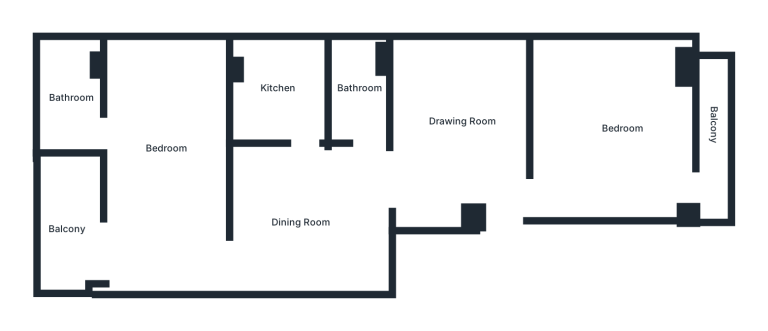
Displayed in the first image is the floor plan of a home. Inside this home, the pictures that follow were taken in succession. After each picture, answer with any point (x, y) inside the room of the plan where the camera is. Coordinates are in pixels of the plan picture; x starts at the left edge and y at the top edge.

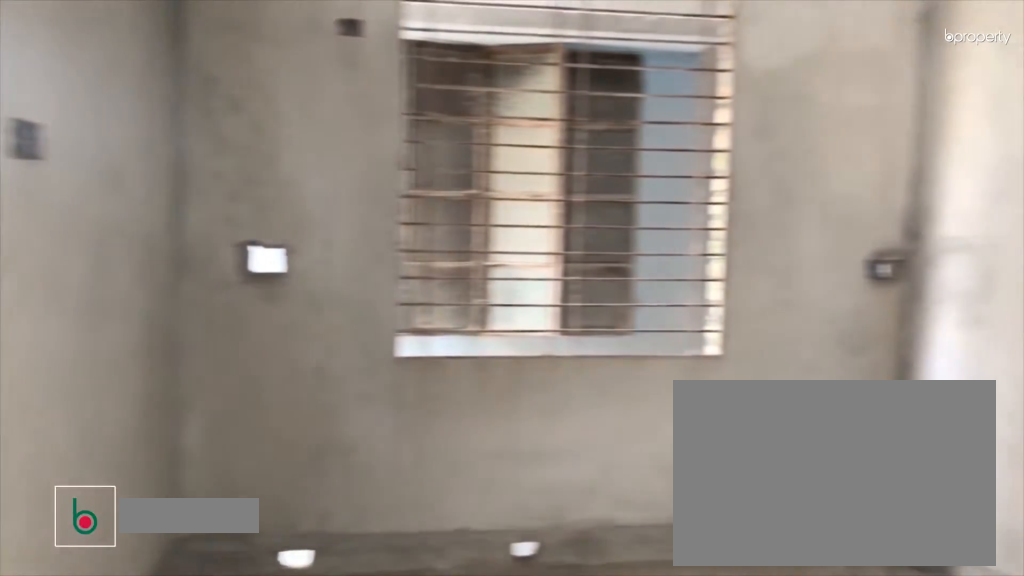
(163, 153)
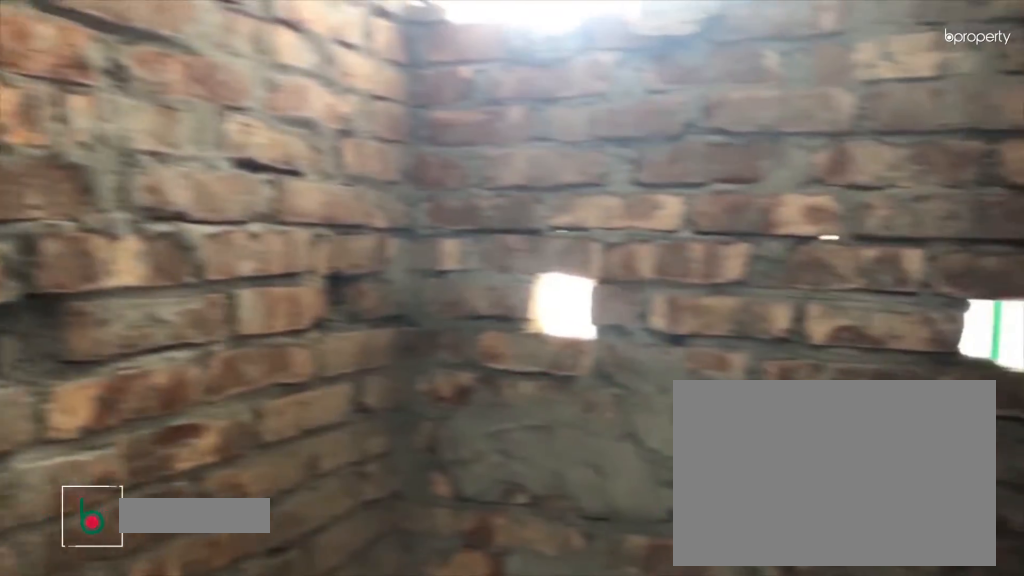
(71, 96)
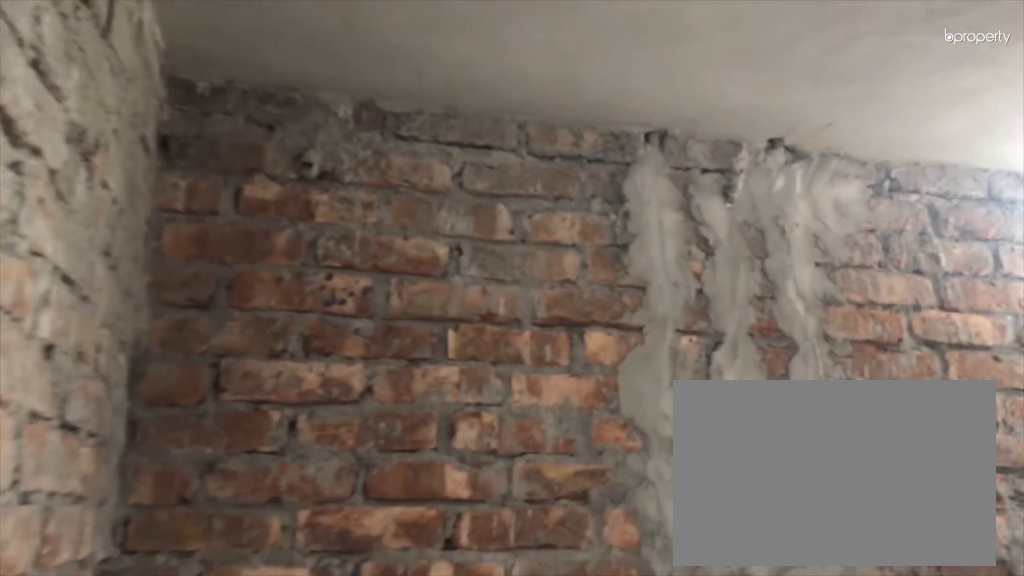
(71, 96)
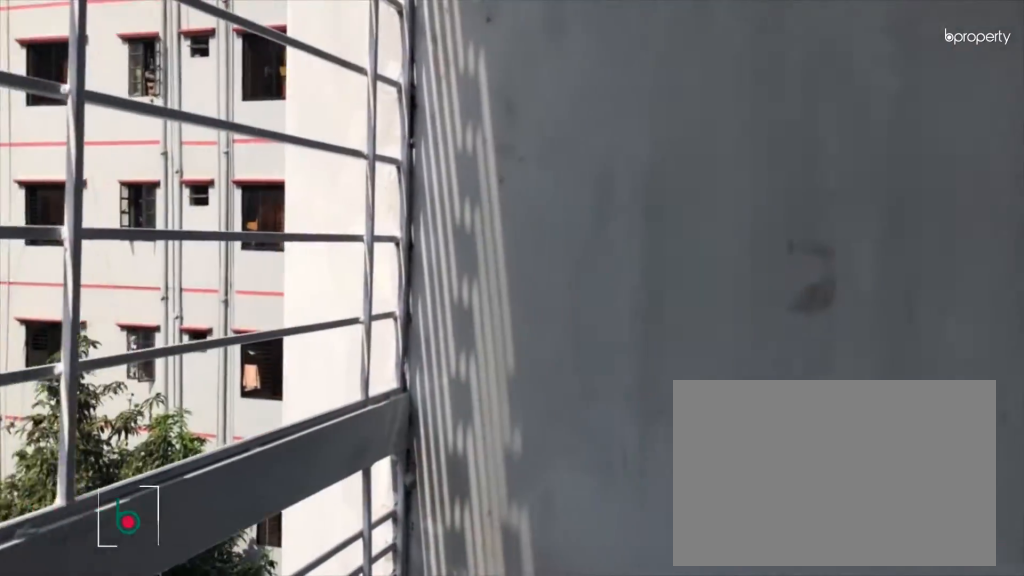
(65, 225)
